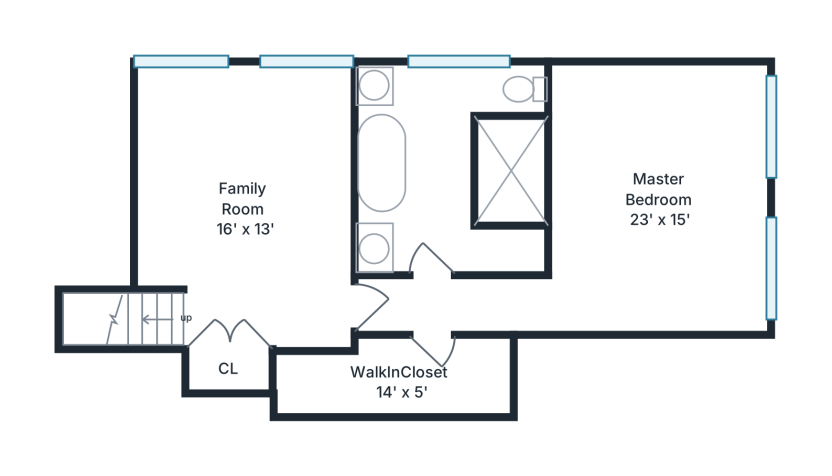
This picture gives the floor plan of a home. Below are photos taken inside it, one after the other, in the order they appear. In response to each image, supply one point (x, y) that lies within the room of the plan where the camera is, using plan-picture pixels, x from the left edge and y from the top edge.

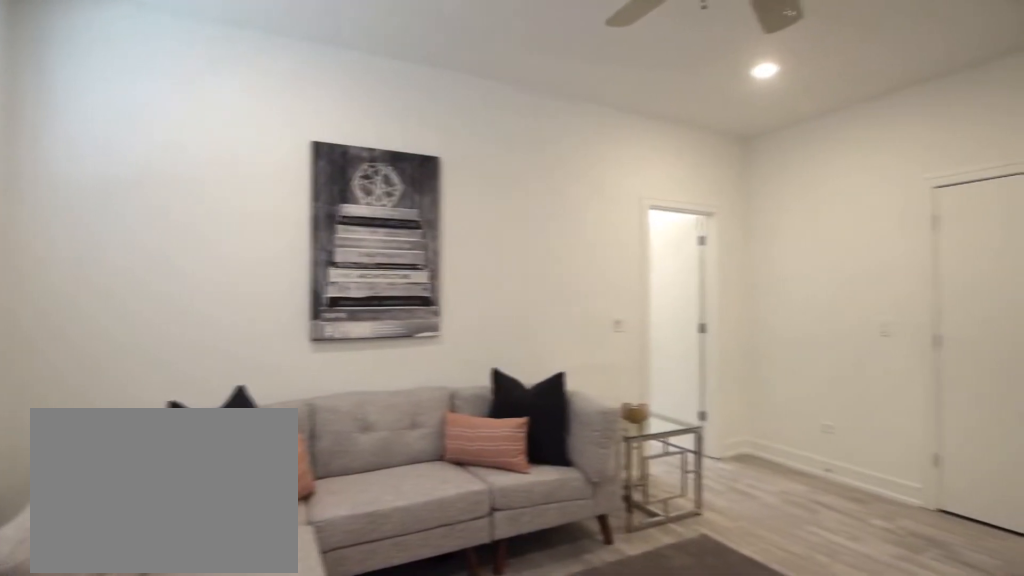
(246, 201)
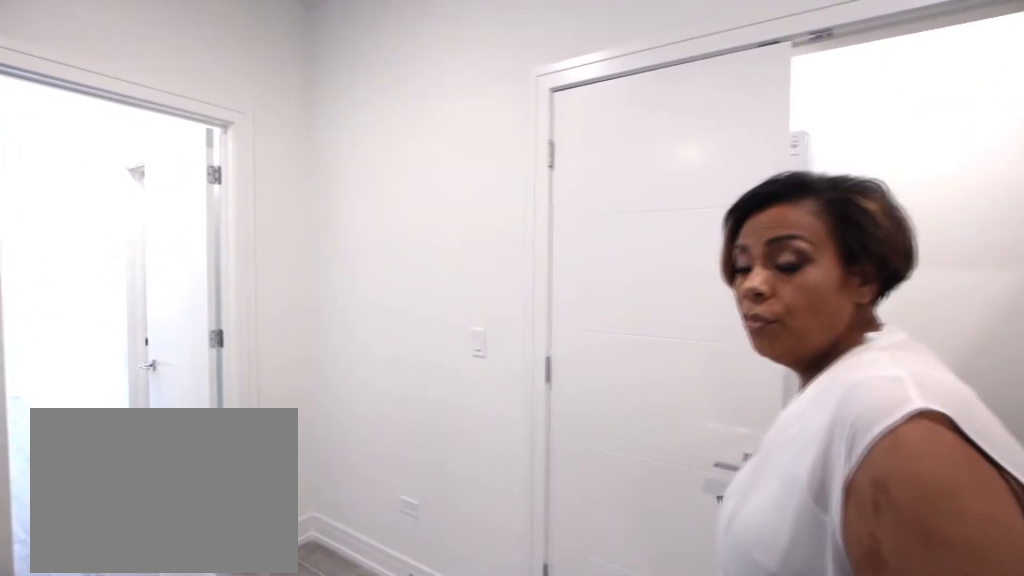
(246, 201)
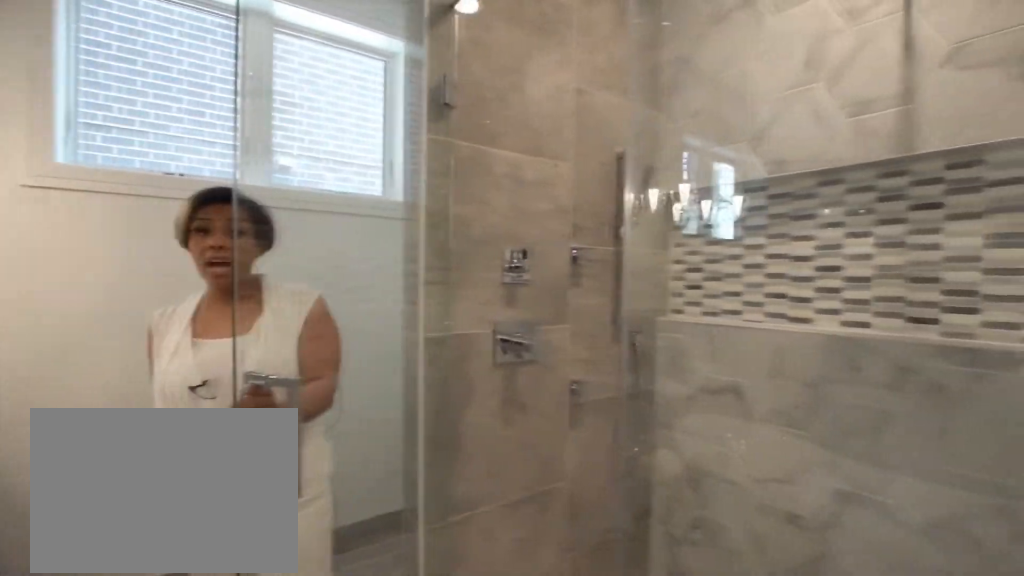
(452, 170)
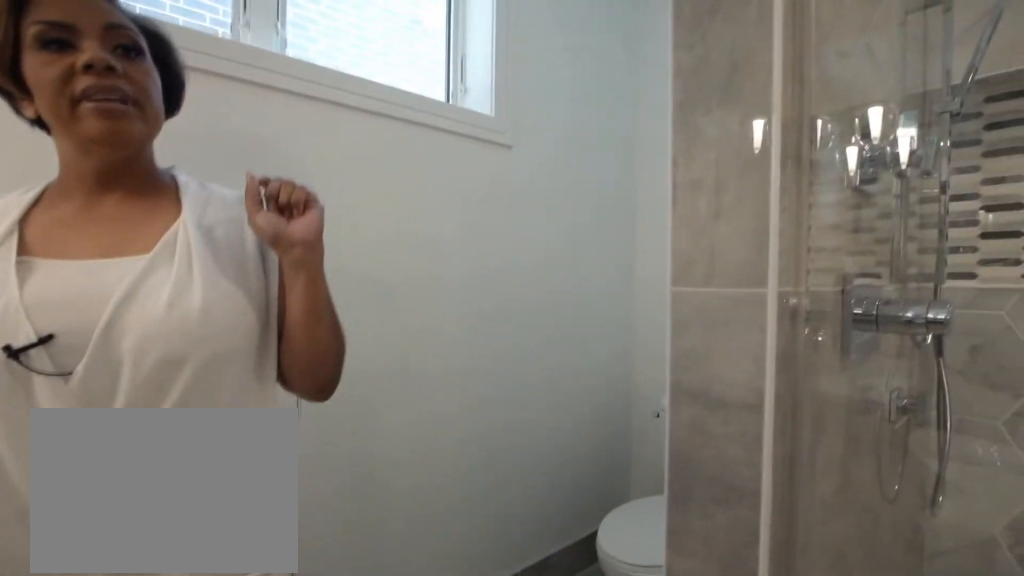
(452, 170)
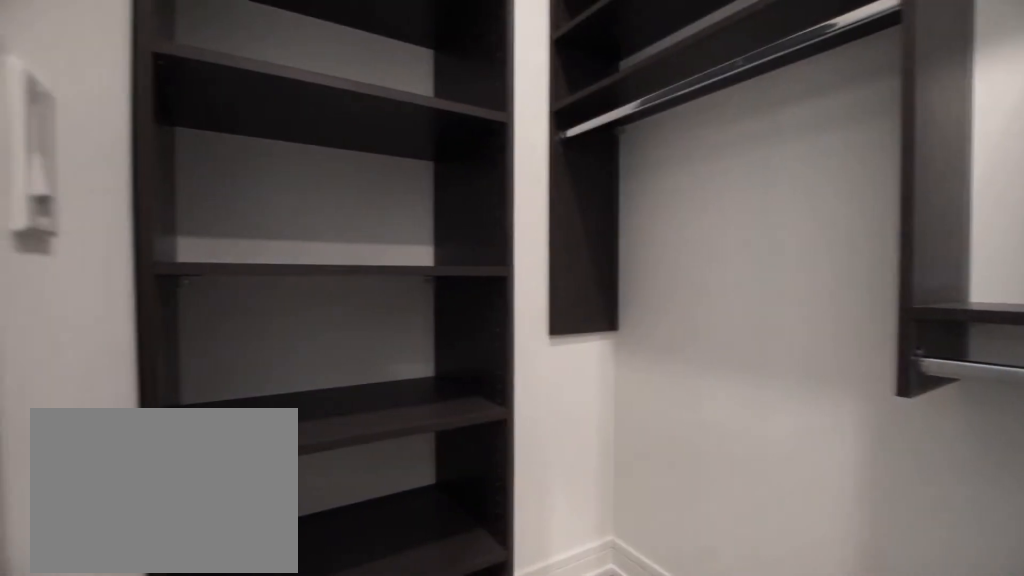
(397, 378)
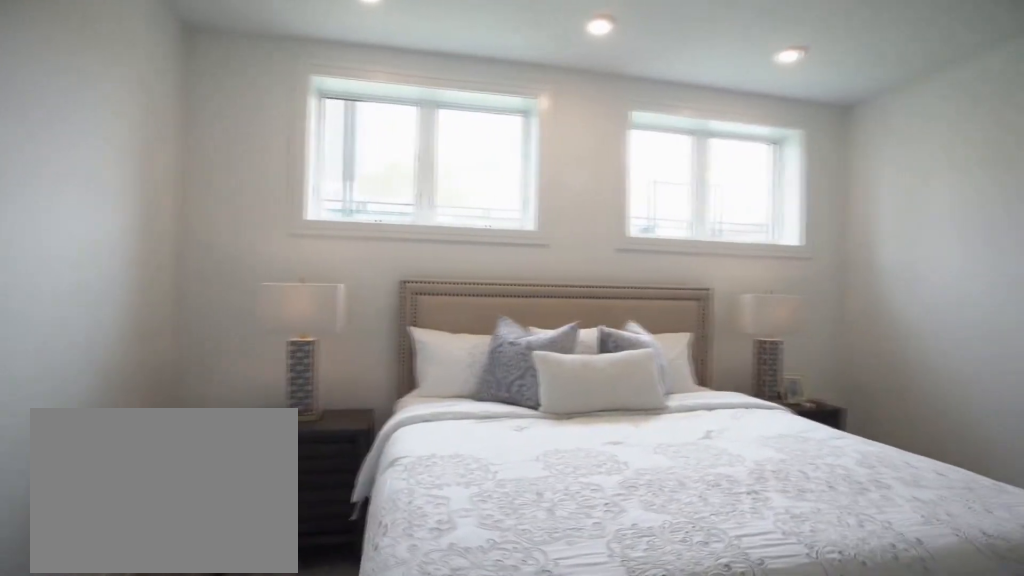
(658, 195)
